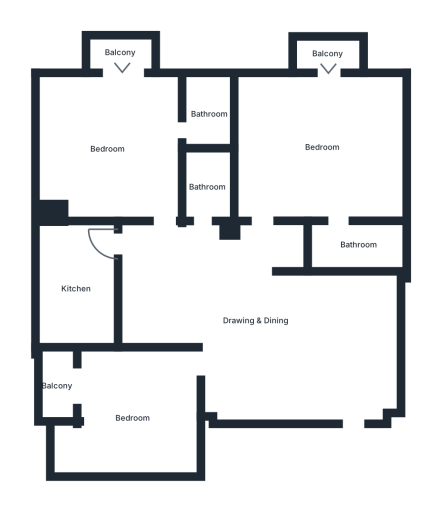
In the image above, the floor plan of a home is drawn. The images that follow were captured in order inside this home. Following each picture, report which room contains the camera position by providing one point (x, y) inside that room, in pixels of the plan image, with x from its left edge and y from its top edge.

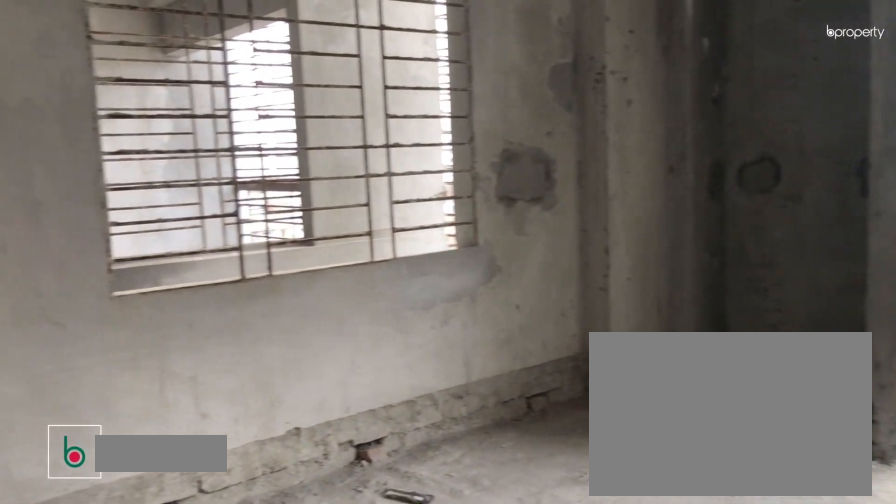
(131, 418)
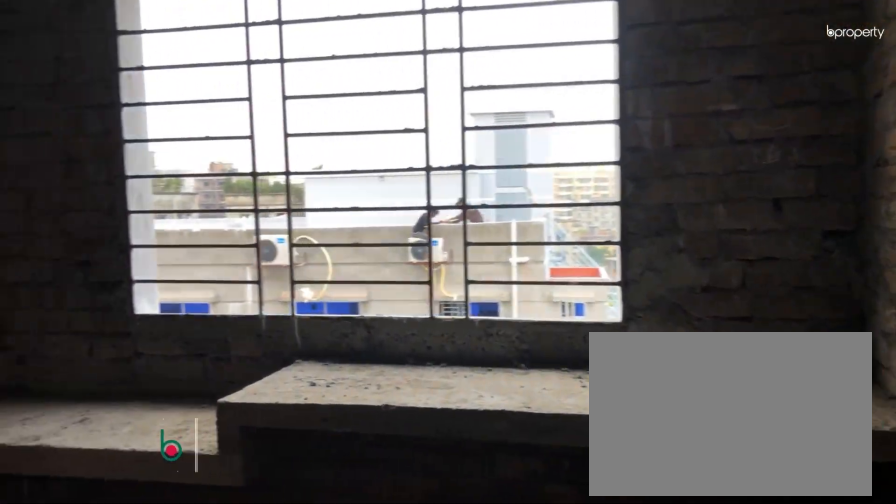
(77, 289)
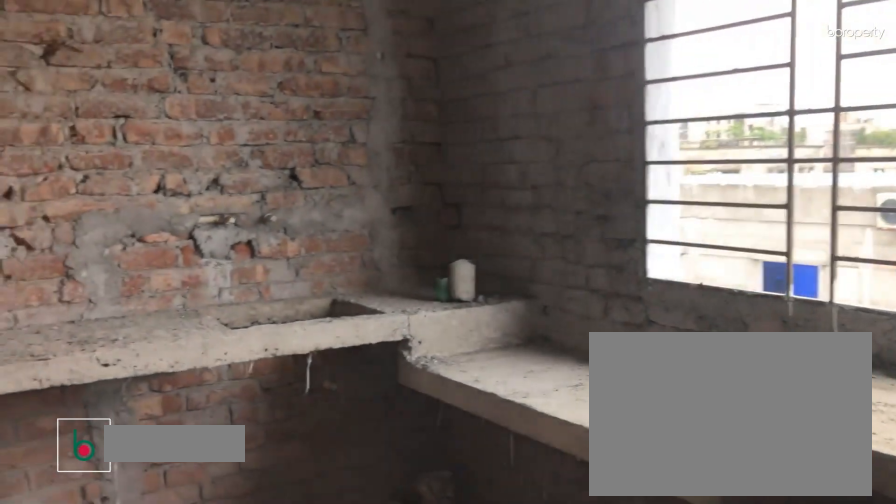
(77, 289)
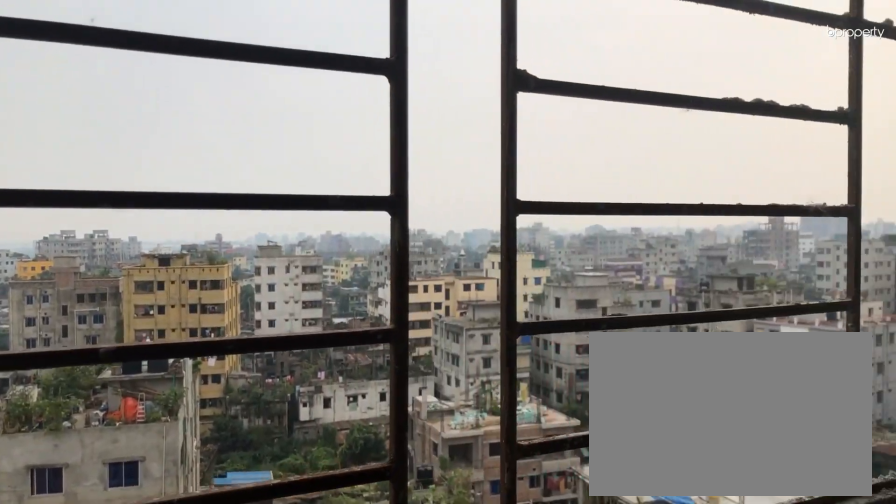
(120, 53)
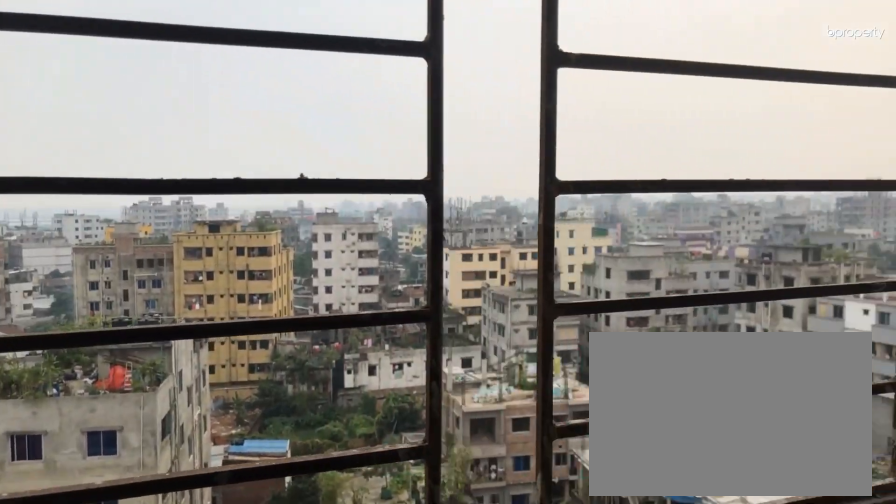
(329, 53)
